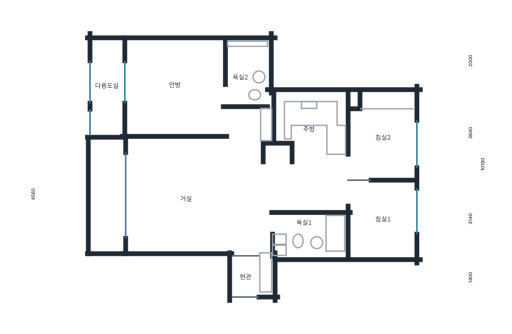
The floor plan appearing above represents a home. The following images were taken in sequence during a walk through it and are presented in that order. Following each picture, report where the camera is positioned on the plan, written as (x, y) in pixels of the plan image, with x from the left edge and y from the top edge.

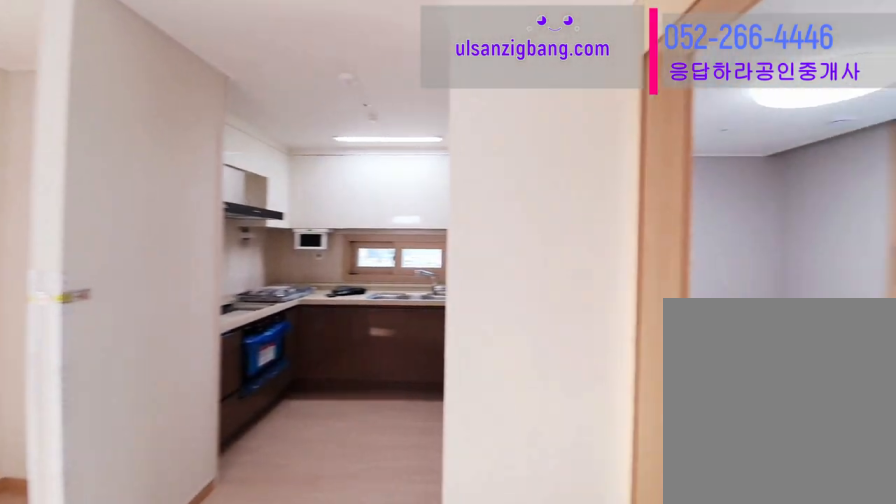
(317, 182)
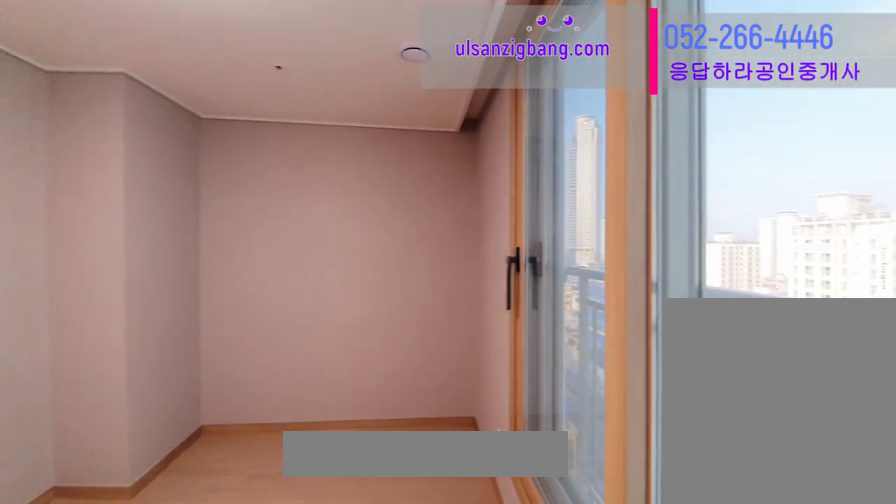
(392, 142)
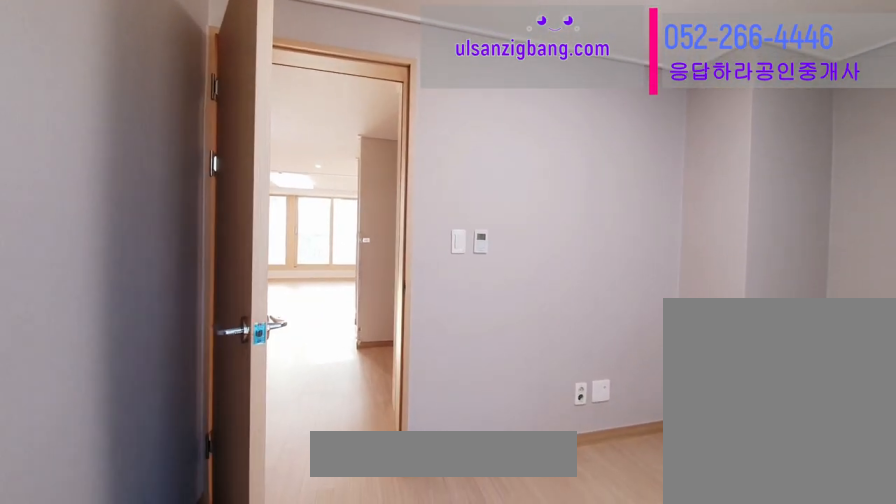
(391, 142)
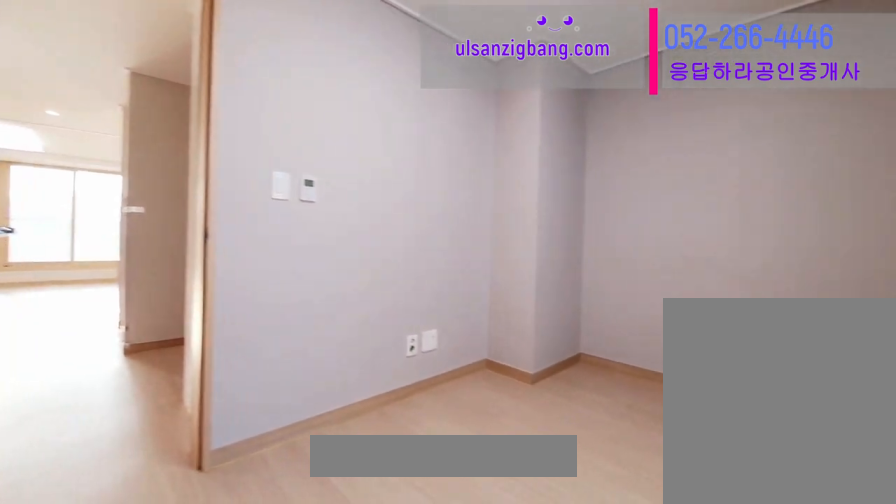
(392, 142)
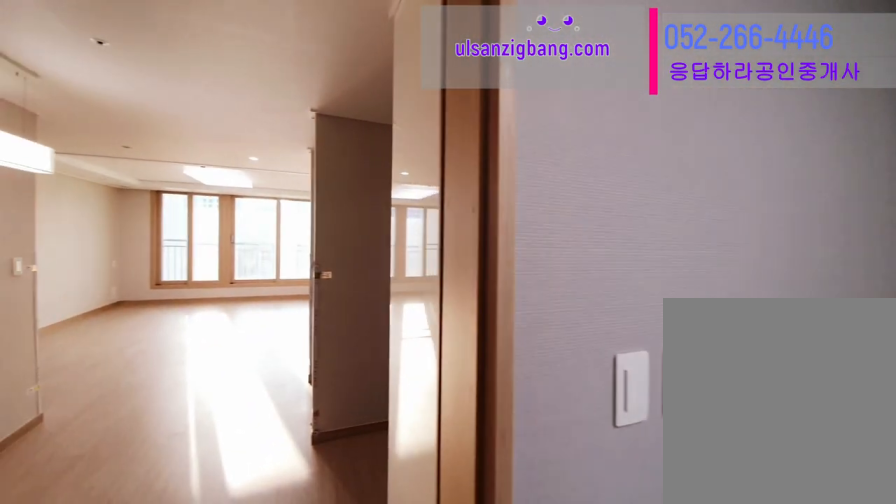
(391, 142)
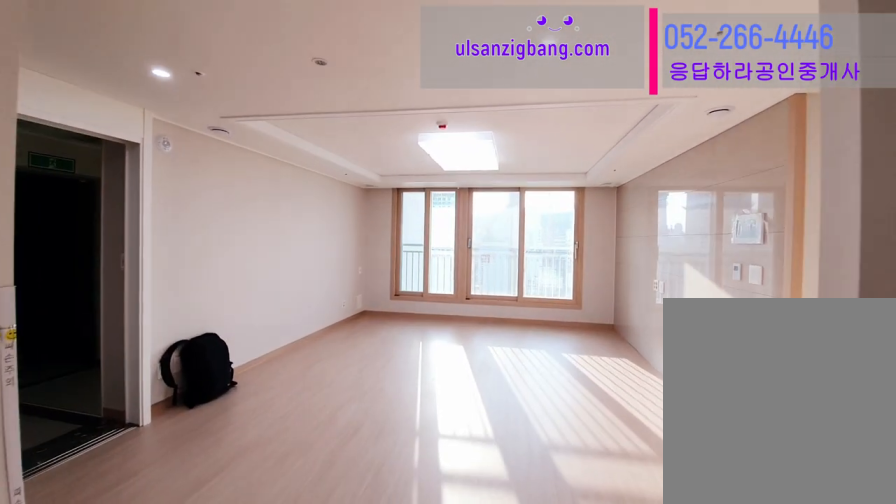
(271, 178)
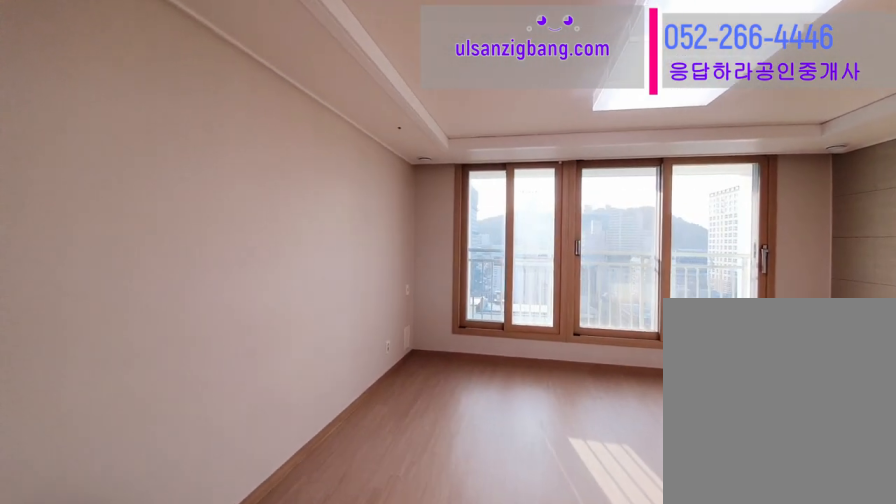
(229, 205)
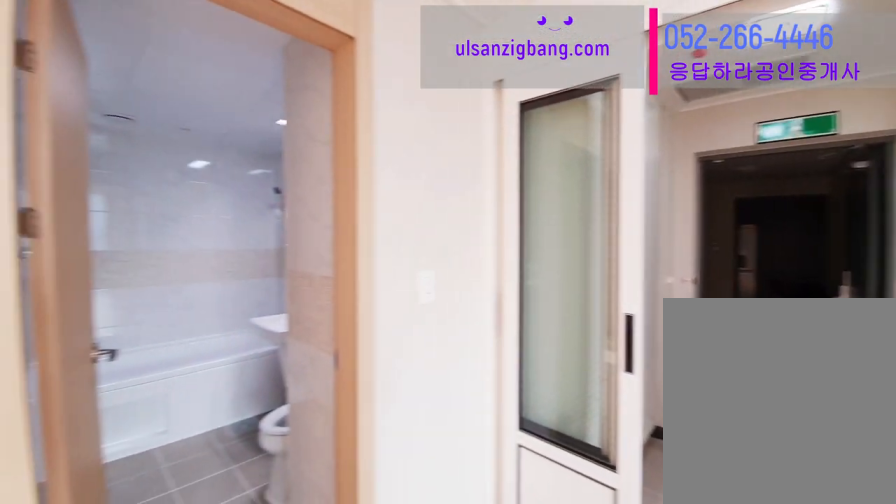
(230, 204)
